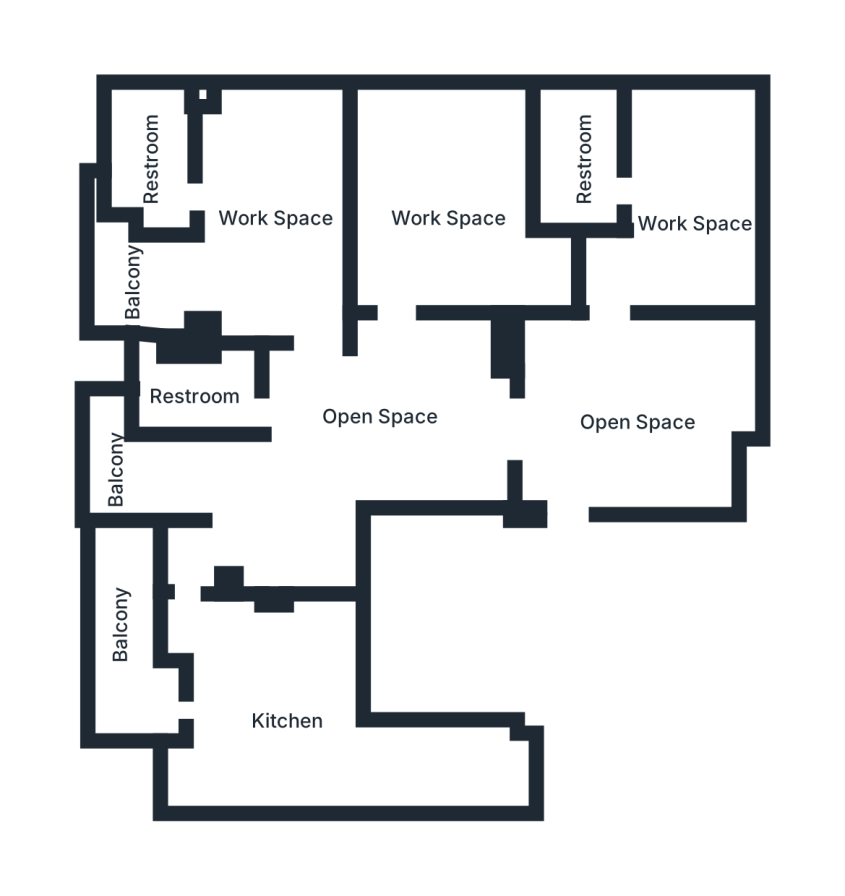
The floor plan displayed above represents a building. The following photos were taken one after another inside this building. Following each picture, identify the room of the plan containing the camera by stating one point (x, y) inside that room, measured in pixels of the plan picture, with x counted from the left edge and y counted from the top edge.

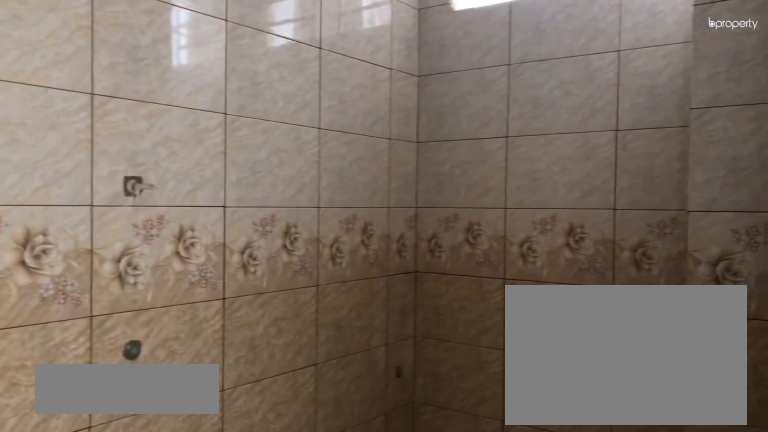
(151, 160)
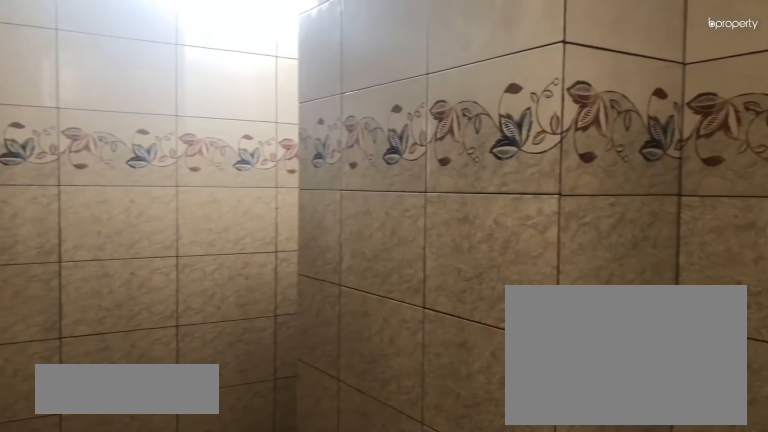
(193, 401)
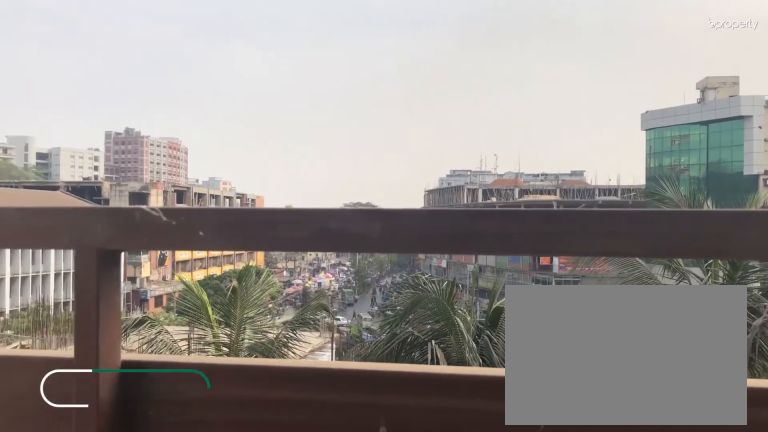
(139, 472)
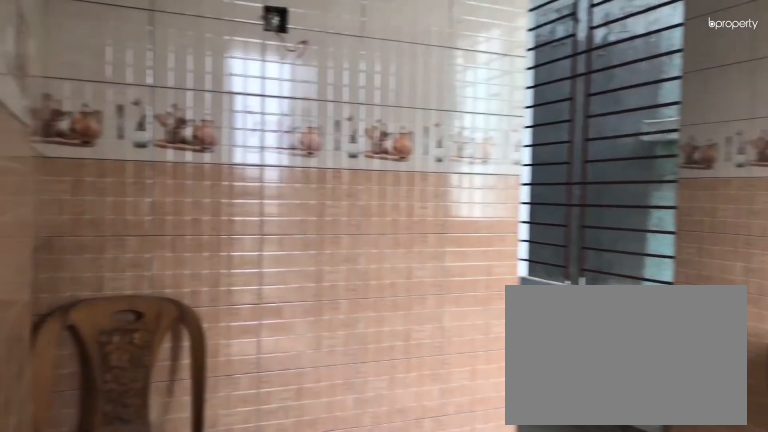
(293, 724)
